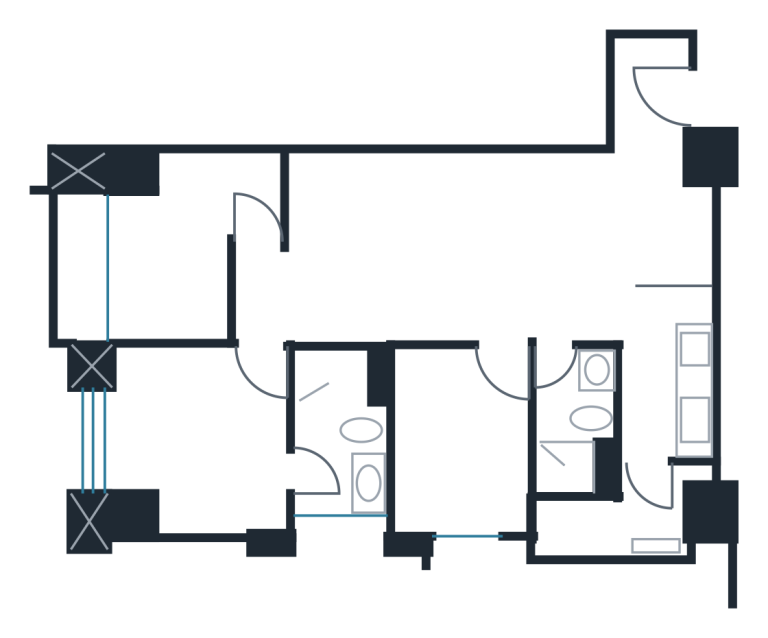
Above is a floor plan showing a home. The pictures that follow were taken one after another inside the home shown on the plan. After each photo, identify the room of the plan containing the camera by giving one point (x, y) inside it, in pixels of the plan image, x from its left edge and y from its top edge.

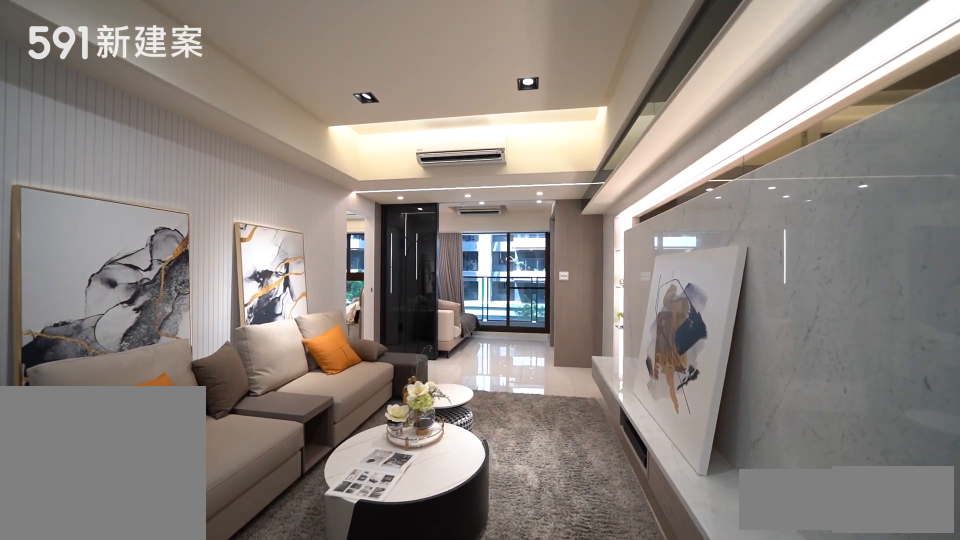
(374, 246)
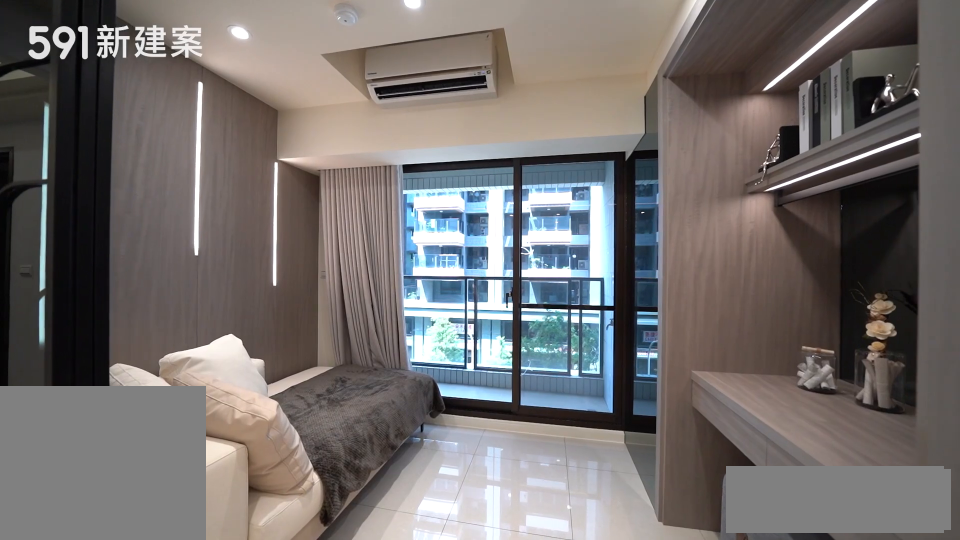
(192, 246)
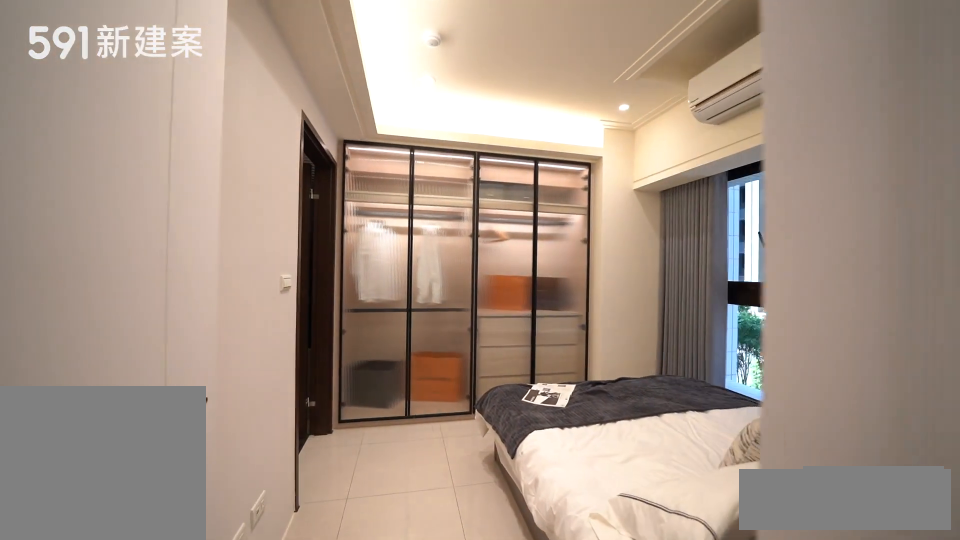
(194, 445)
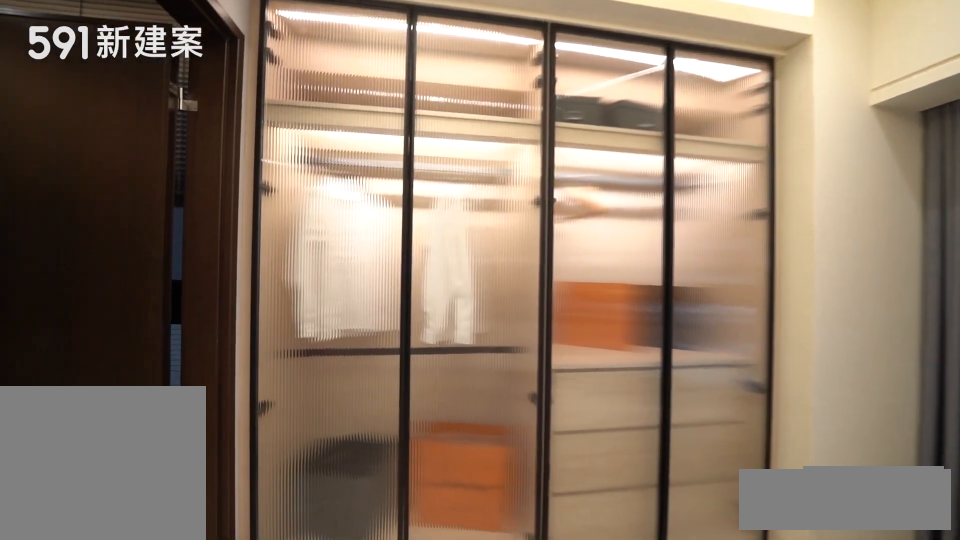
(194, 445)
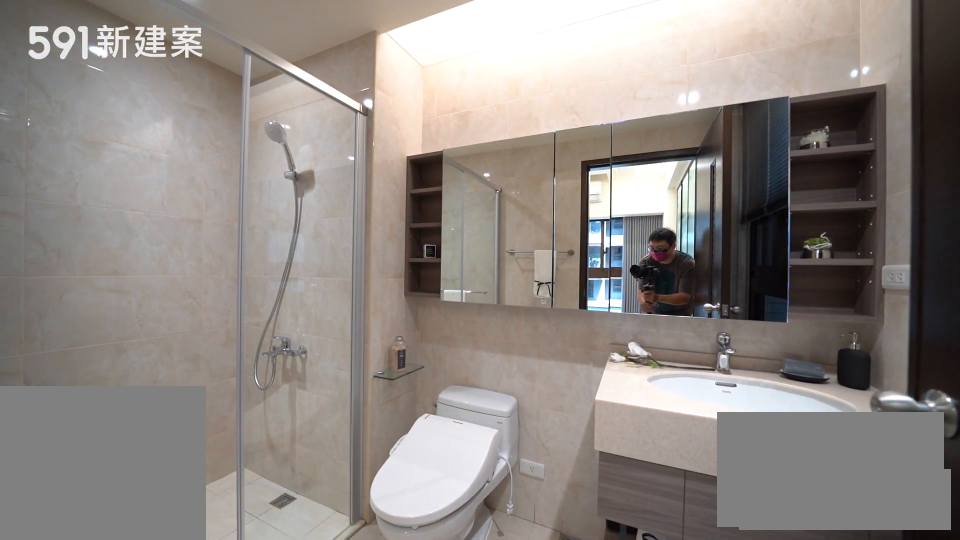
(338, 438)
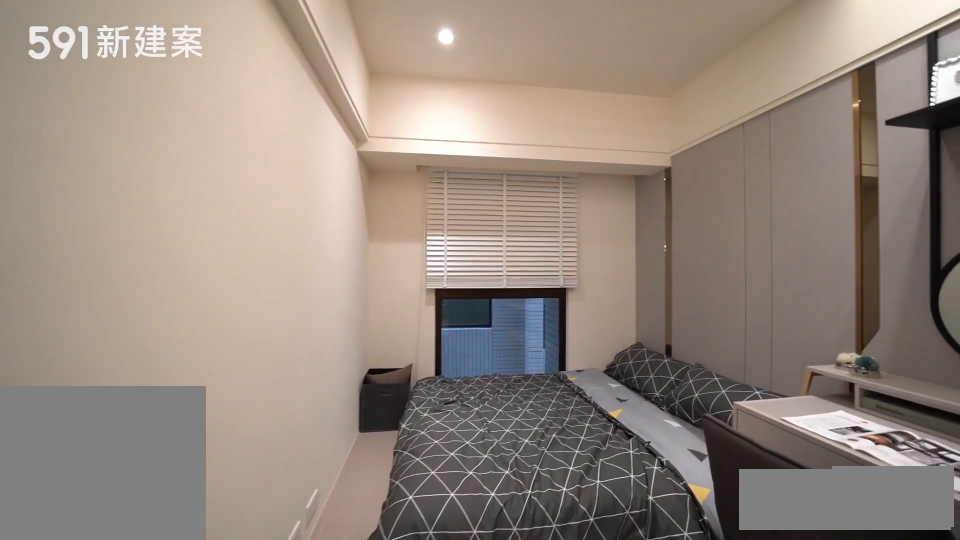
(457, 446)
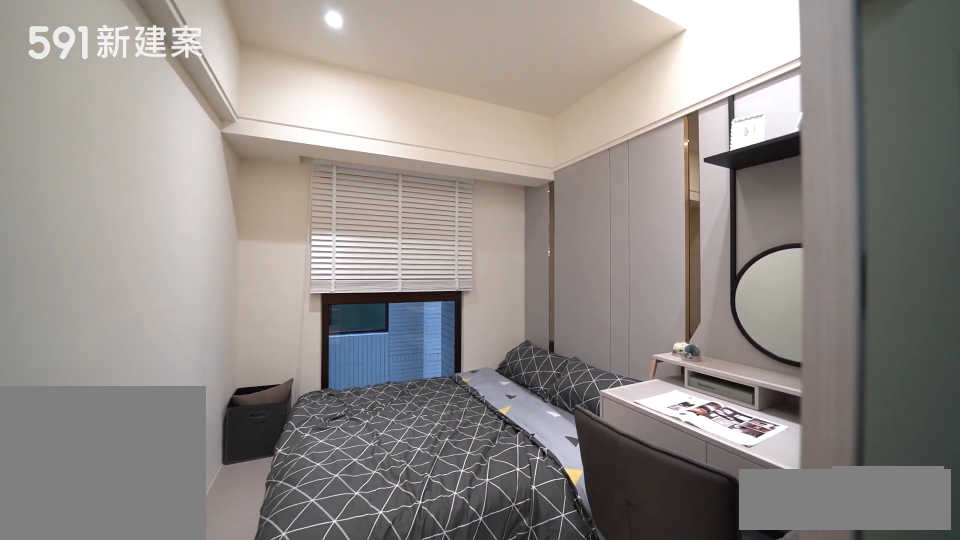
(457, 446)
